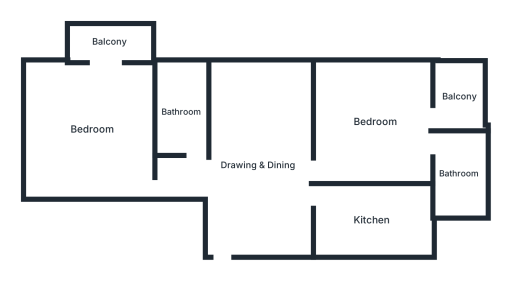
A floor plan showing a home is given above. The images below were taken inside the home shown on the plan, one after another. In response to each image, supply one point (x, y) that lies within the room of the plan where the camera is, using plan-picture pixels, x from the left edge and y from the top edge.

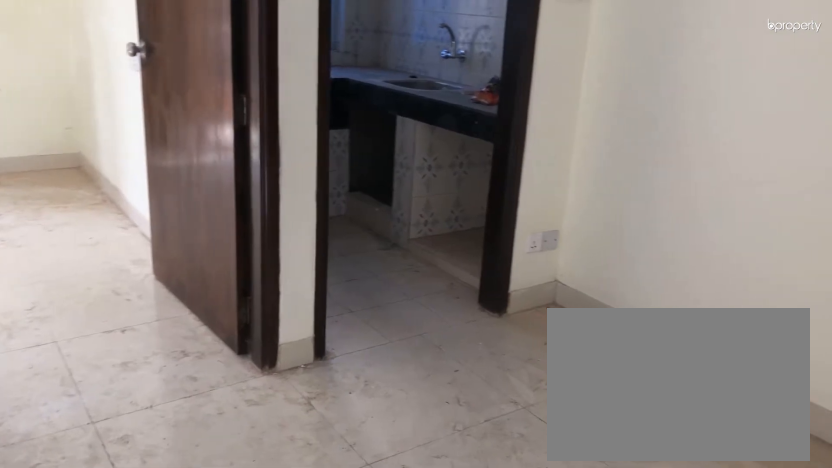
(261, 167)
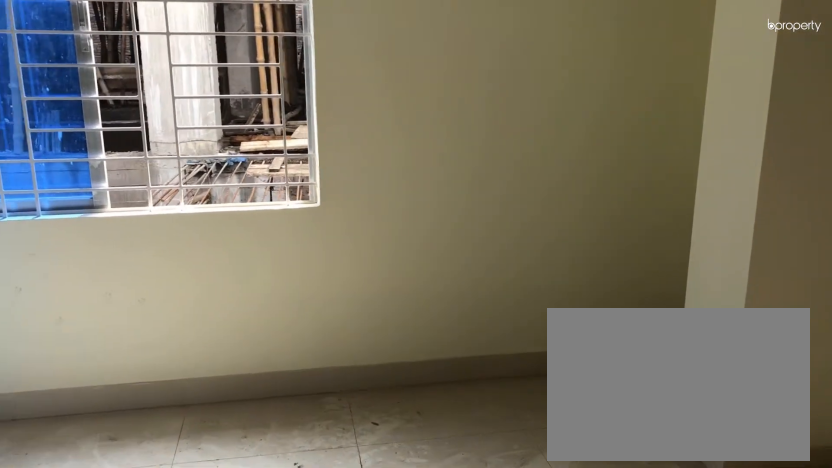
(374, 121)
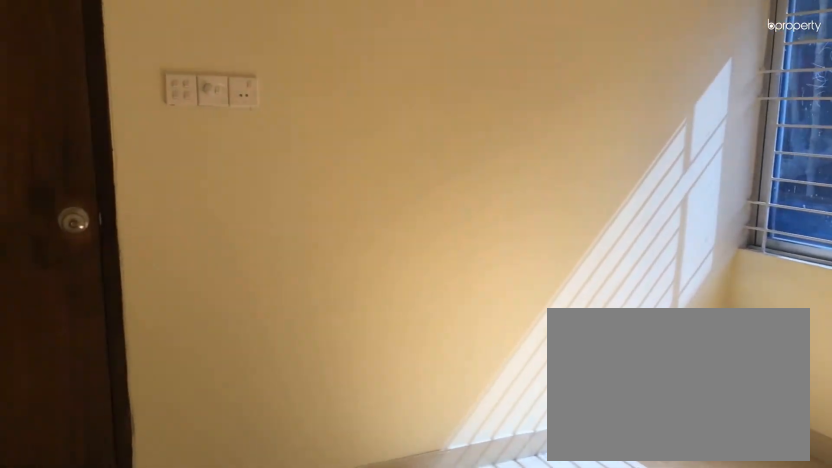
(374, 121)
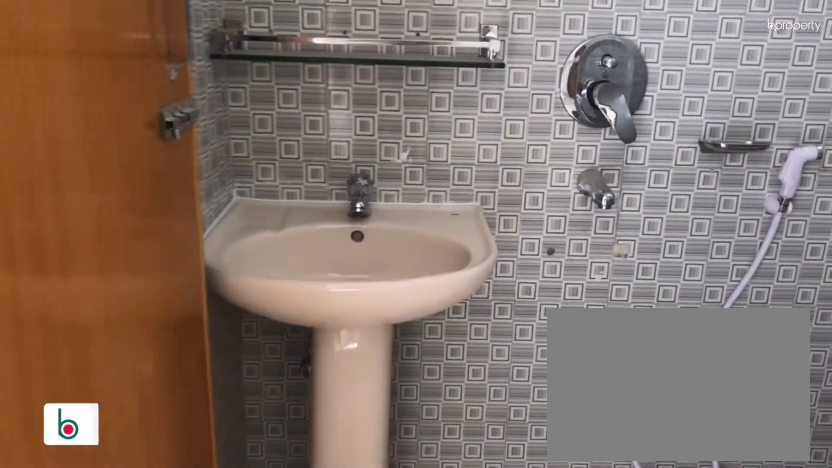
(457, 174)
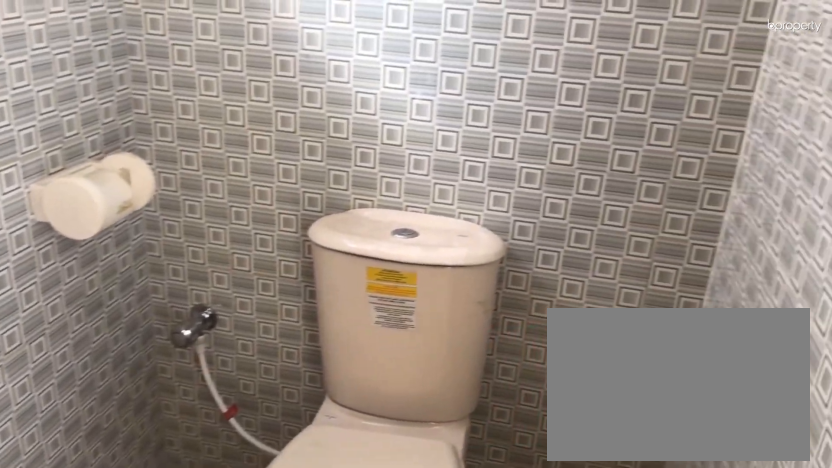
(457, 174)
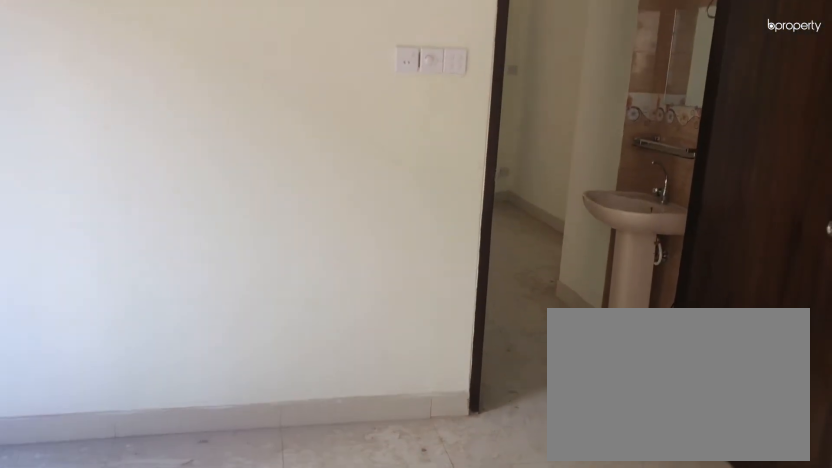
(91, 129)
